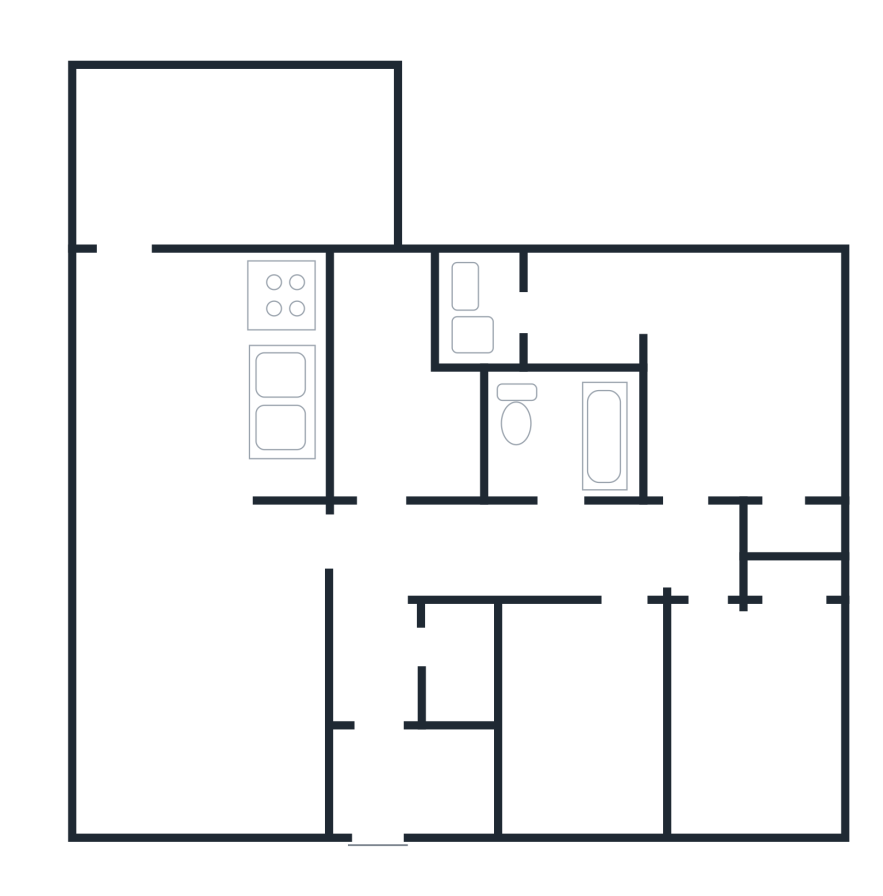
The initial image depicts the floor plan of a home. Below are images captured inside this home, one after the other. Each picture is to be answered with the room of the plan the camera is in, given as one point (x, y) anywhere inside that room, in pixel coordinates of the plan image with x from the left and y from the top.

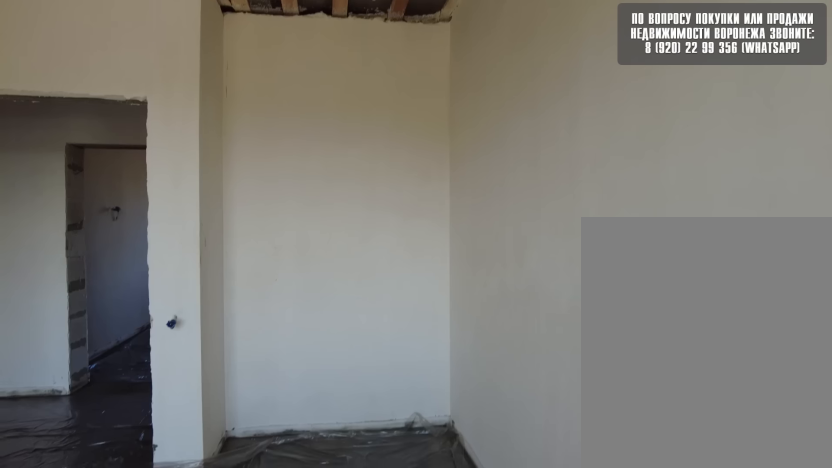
(732, 709)
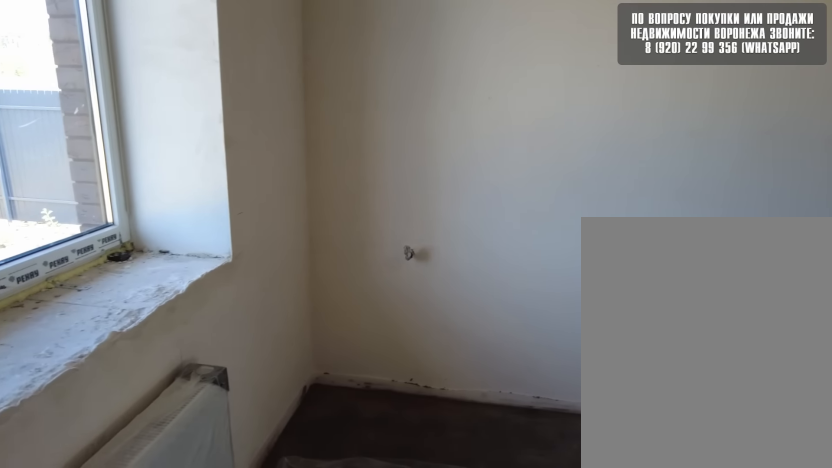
(728, 486)
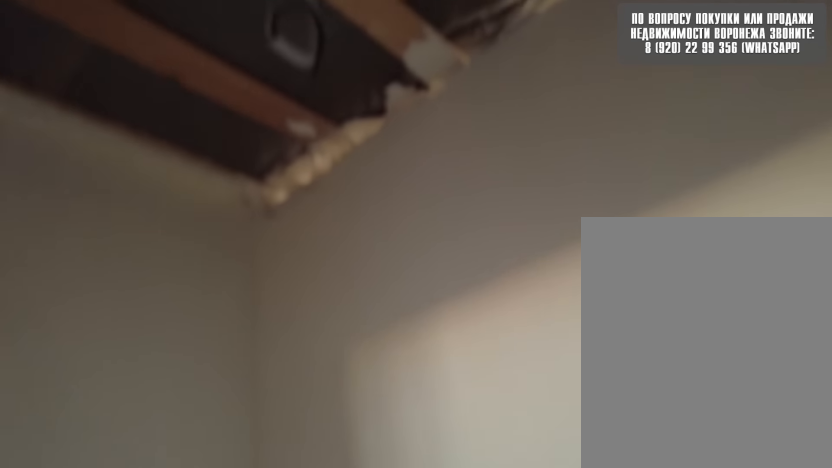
(727, 483)
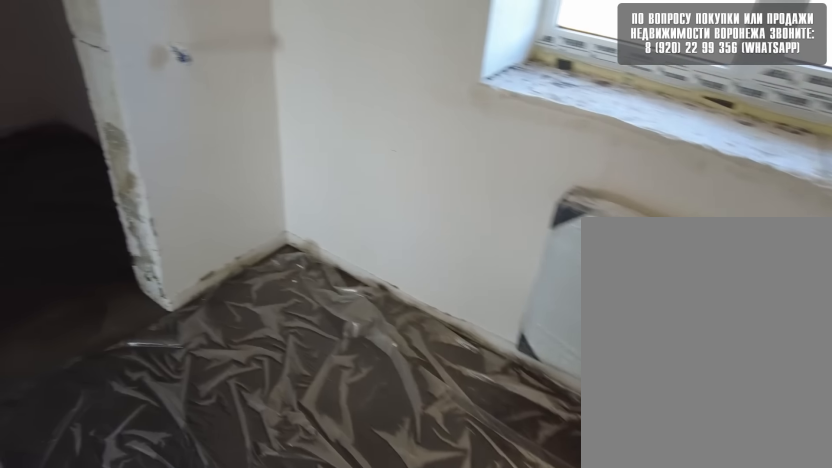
(721, 470)
